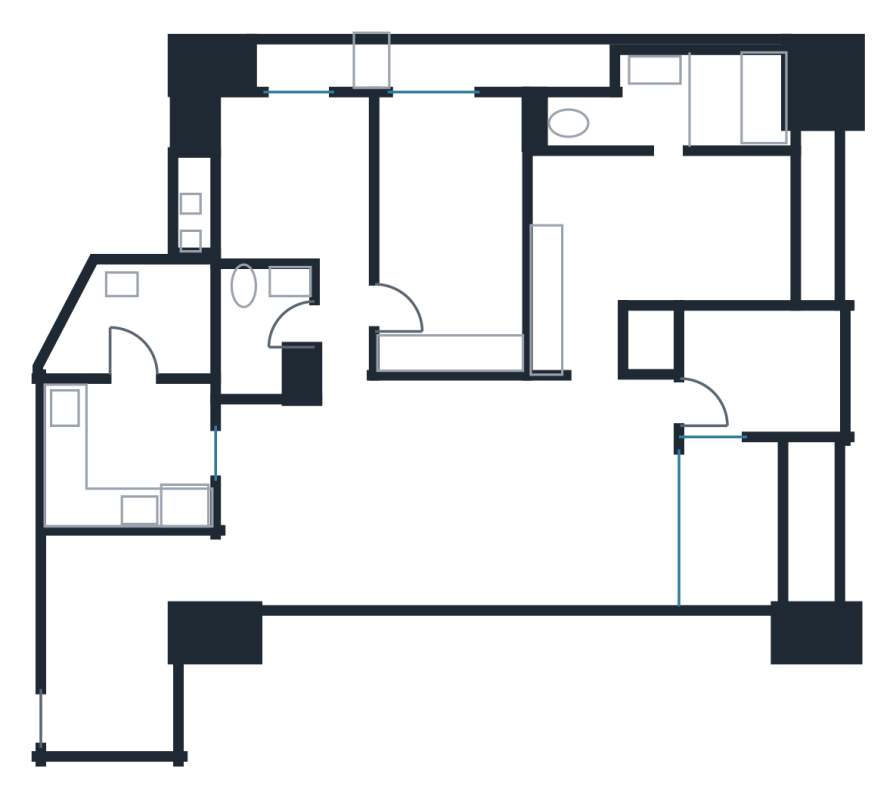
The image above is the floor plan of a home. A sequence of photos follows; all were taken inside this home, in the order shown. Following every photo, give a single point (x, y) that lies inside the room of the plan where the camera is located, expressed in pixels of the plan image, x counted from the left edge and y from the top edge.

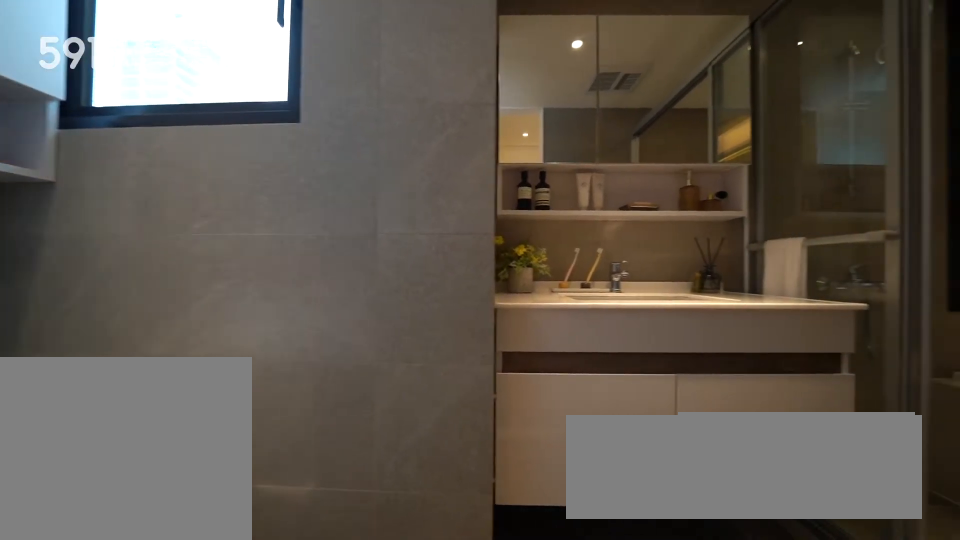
(672, 100)
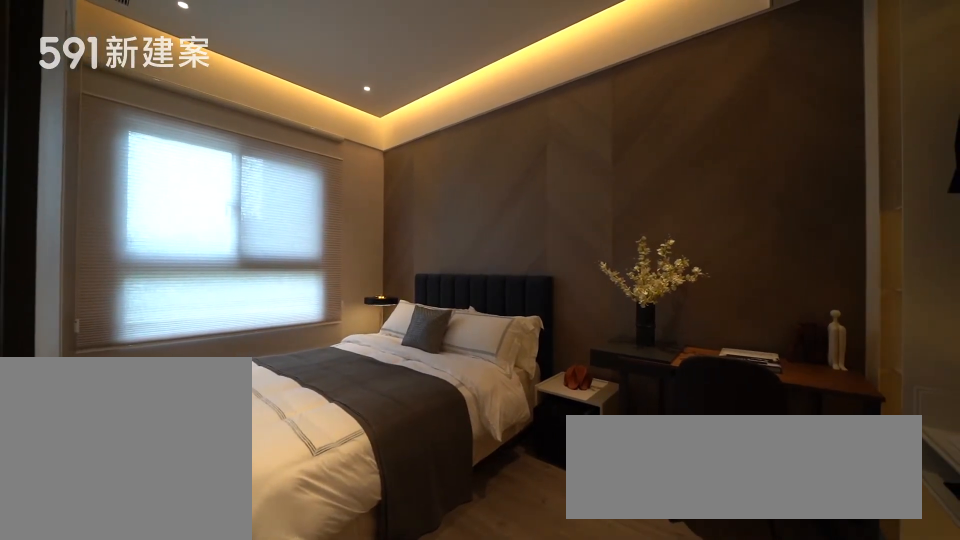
(454, 223)
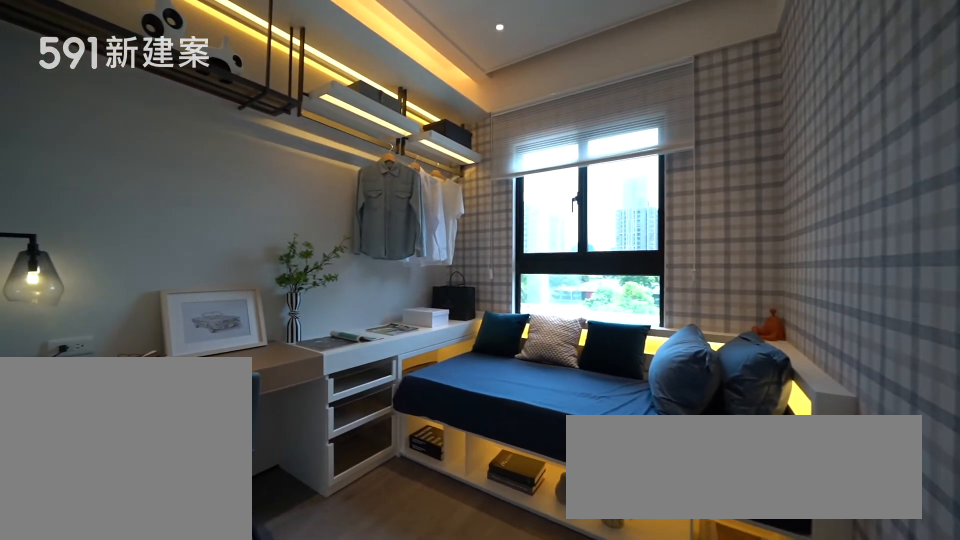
(298, 177)
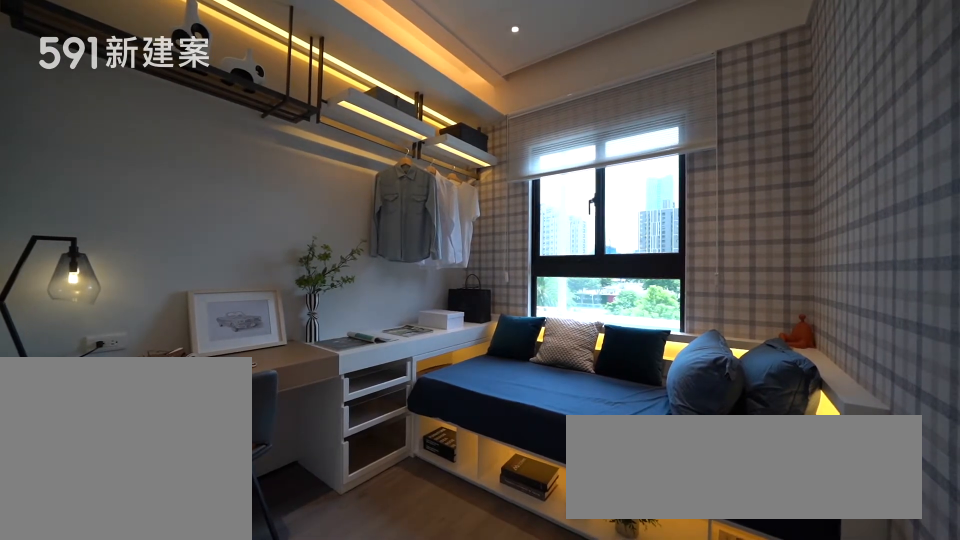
(298, 177)
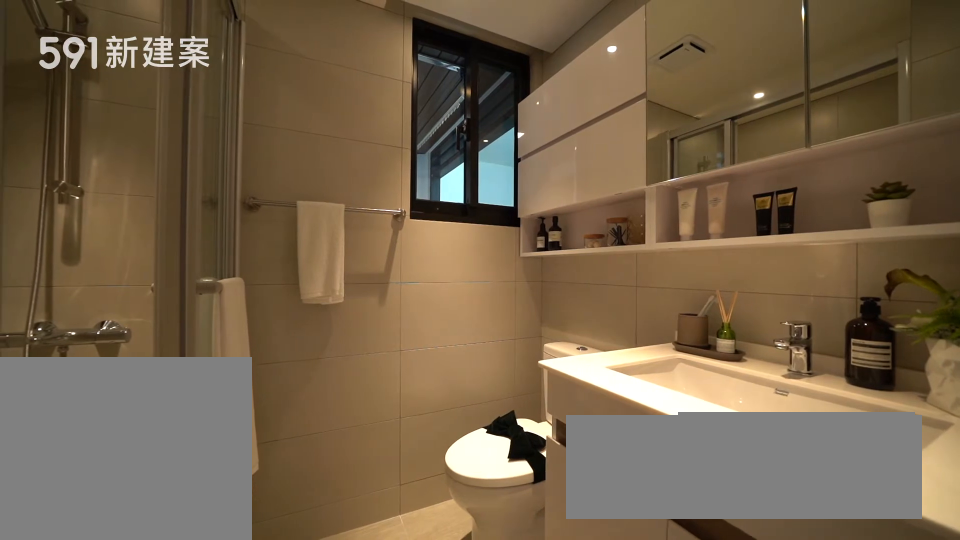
(264, 329)
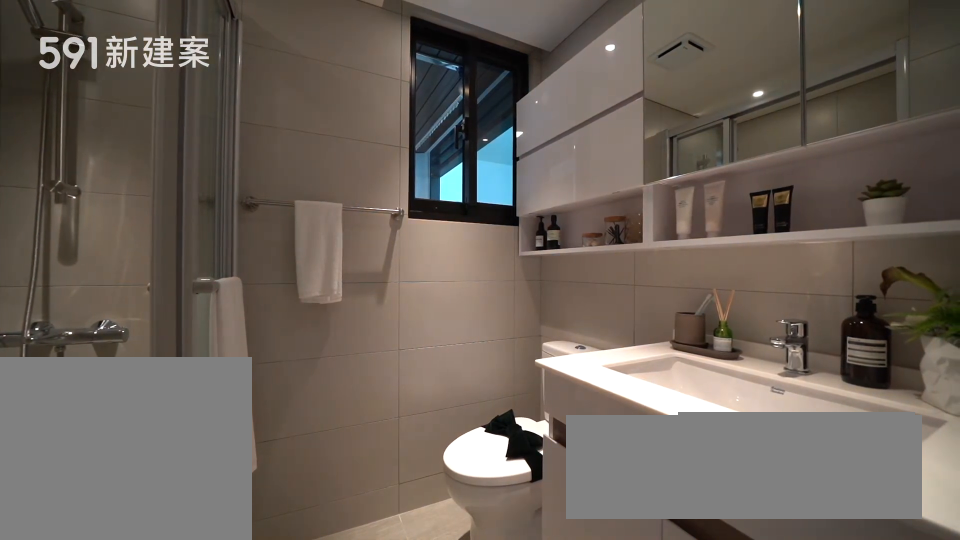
(264, 329)
